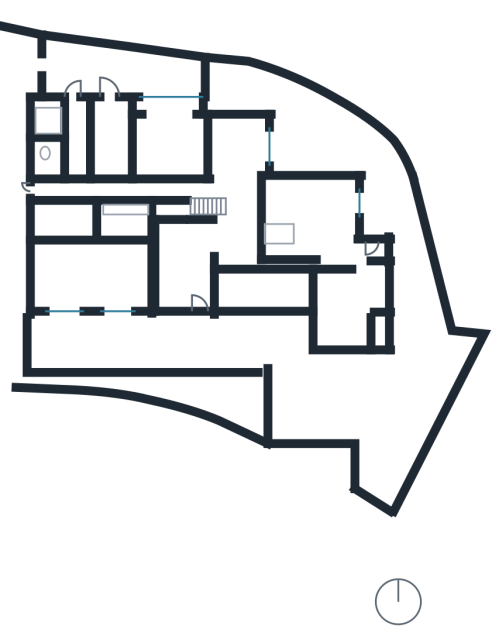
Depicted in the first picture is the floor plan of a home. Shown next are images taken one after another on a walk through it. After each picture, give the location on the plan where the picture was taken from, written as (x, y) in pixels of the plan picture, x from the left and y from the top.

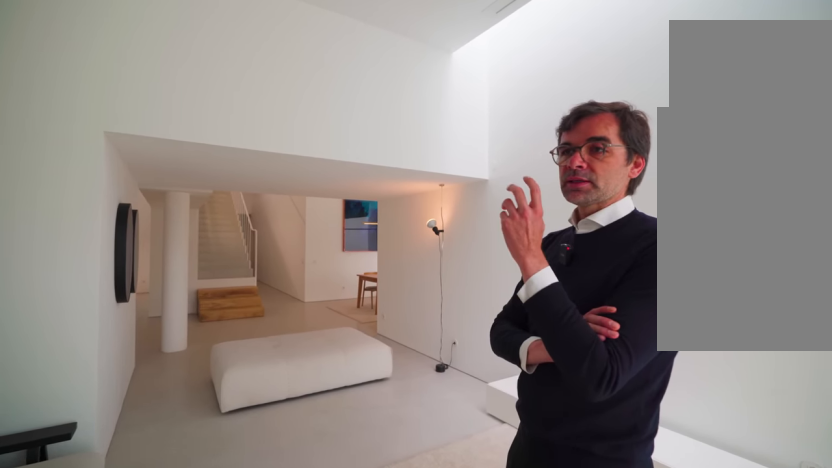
(345, 248)
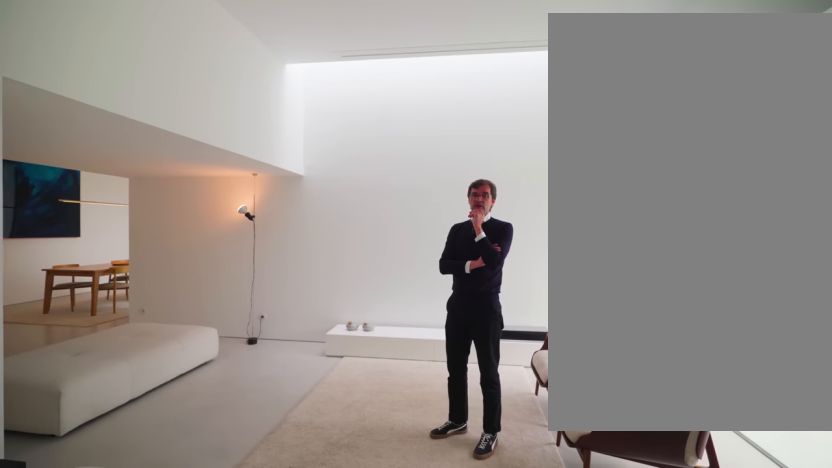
(343, 231)
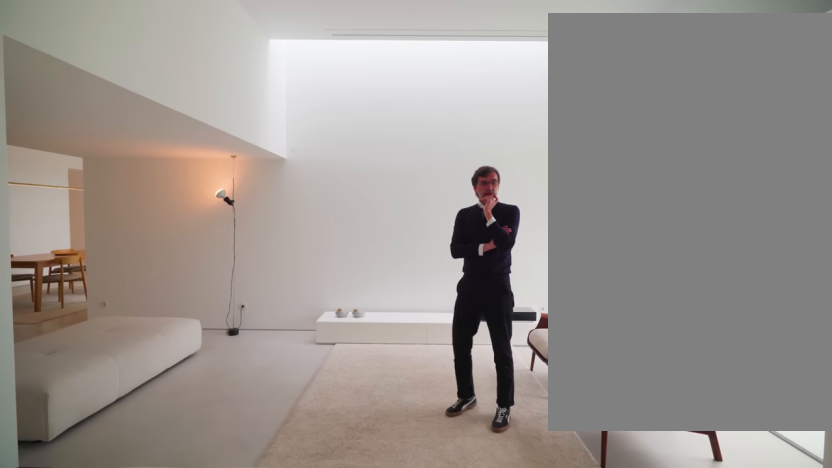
(329, 226)
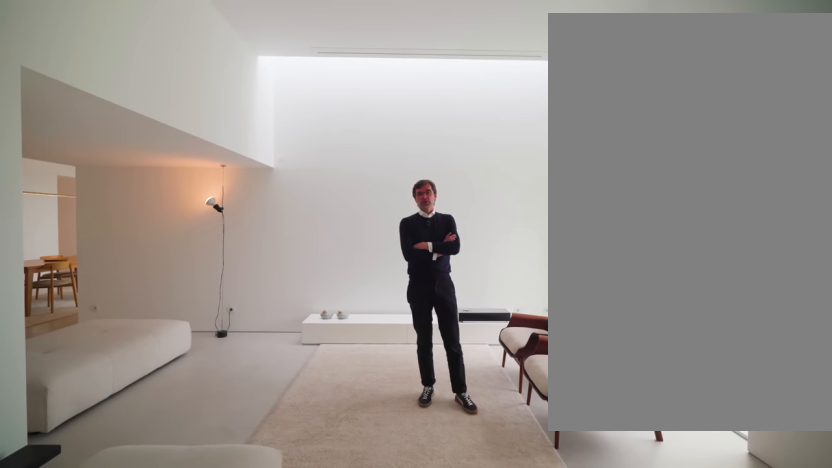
(329, 227)
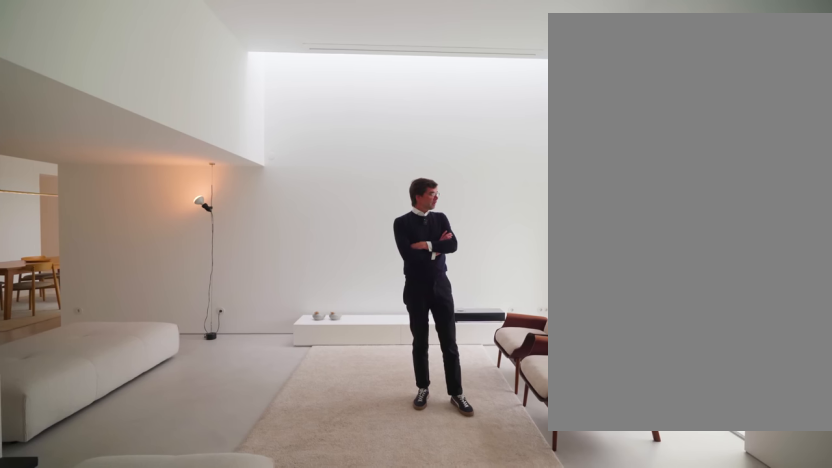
(329, 227)
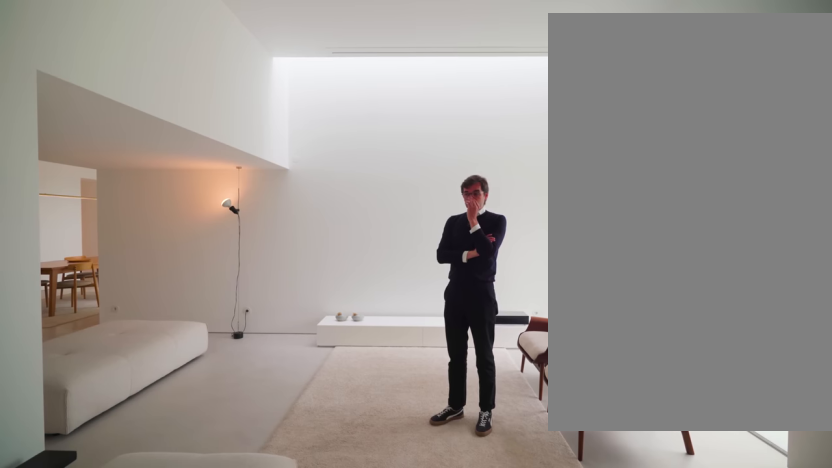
(329, 226)
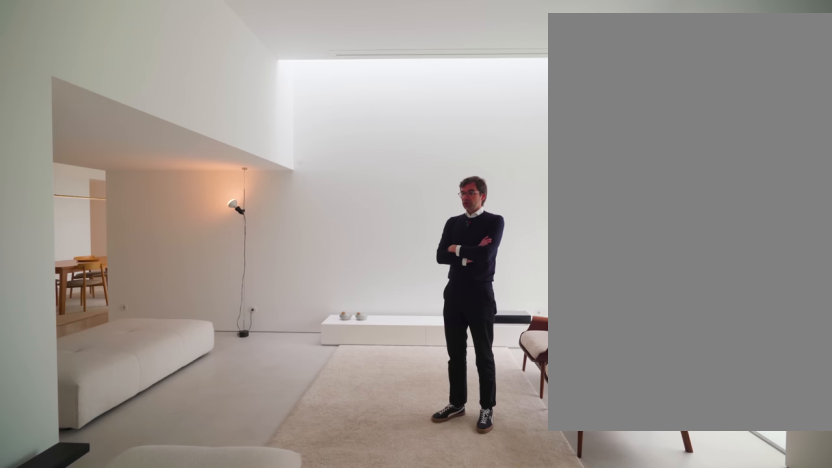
(329, 226)
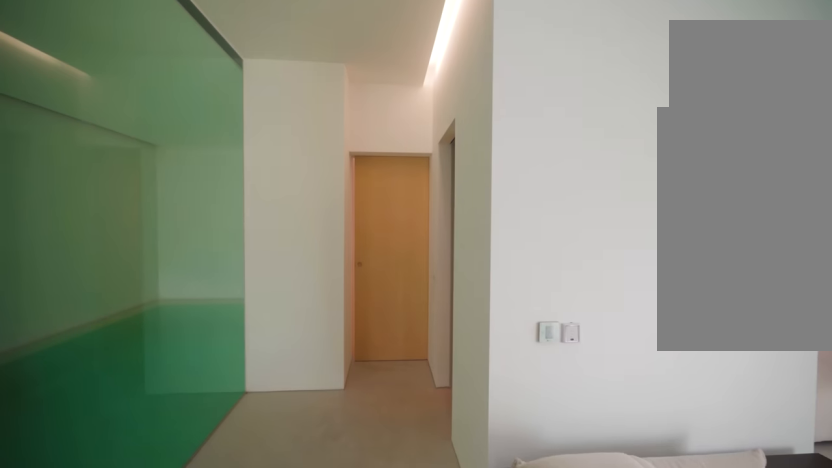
(329, 227)
